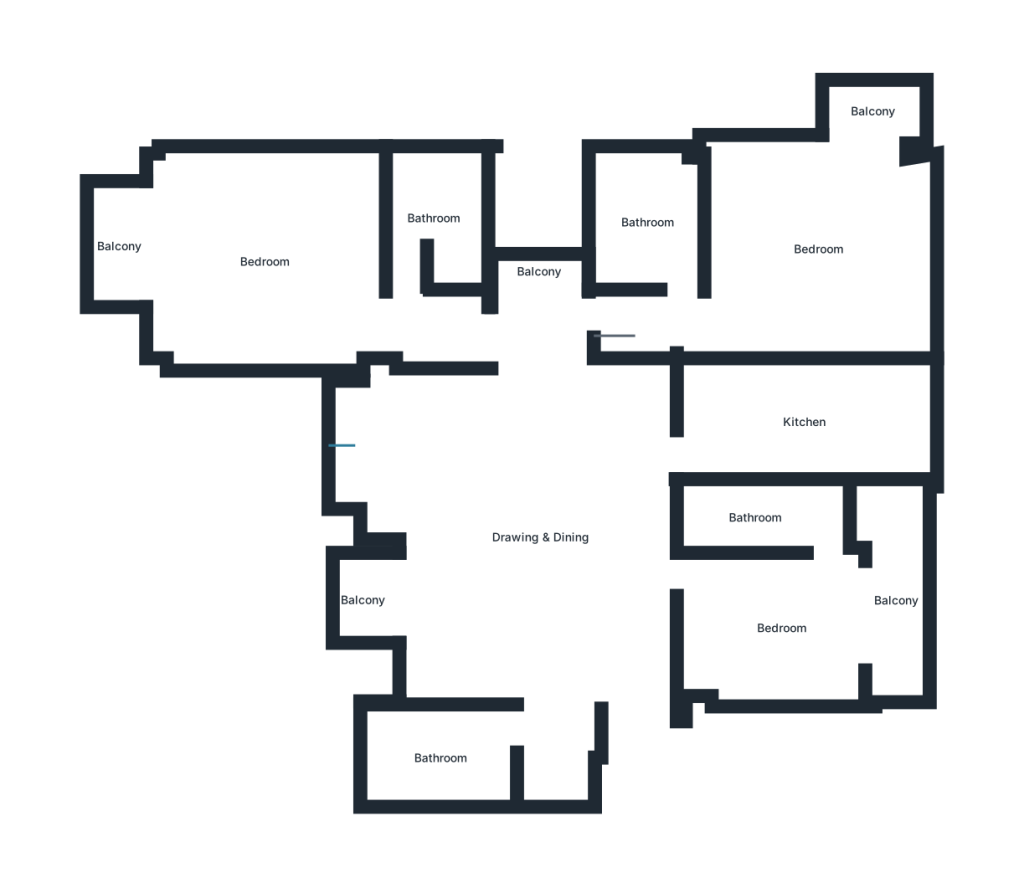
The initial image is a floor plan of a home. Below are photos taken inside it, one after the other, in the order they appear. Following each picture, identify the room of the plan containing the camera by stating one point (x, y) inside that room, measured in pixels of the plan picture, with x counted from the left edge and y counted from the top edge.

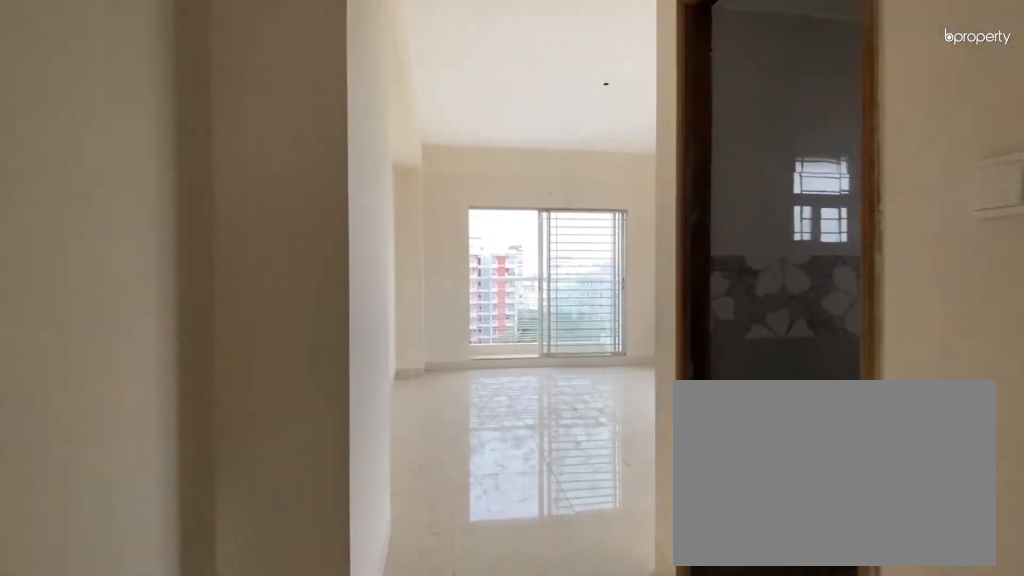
(476, 331)
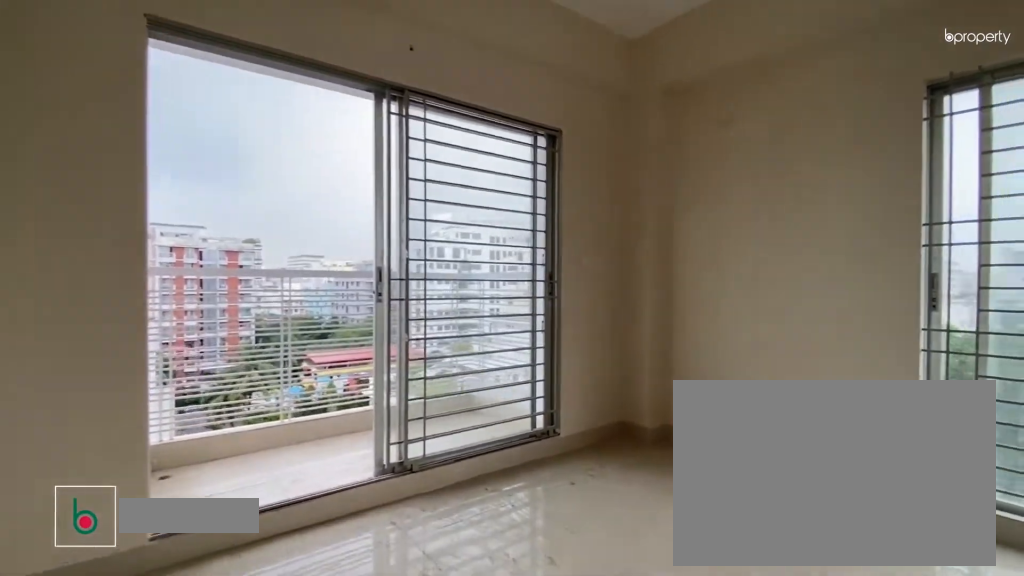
(269, 267)
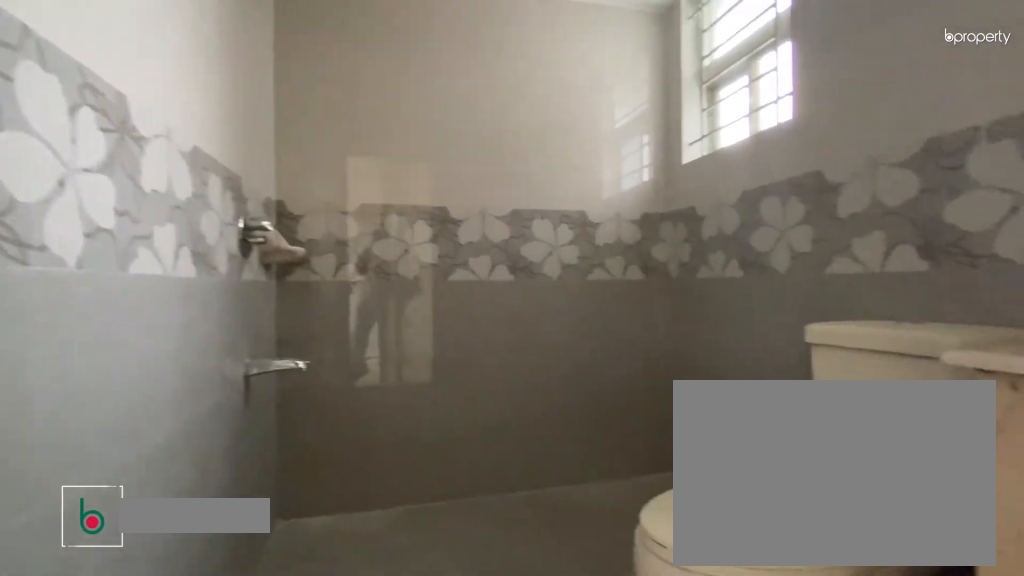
(435, 219)
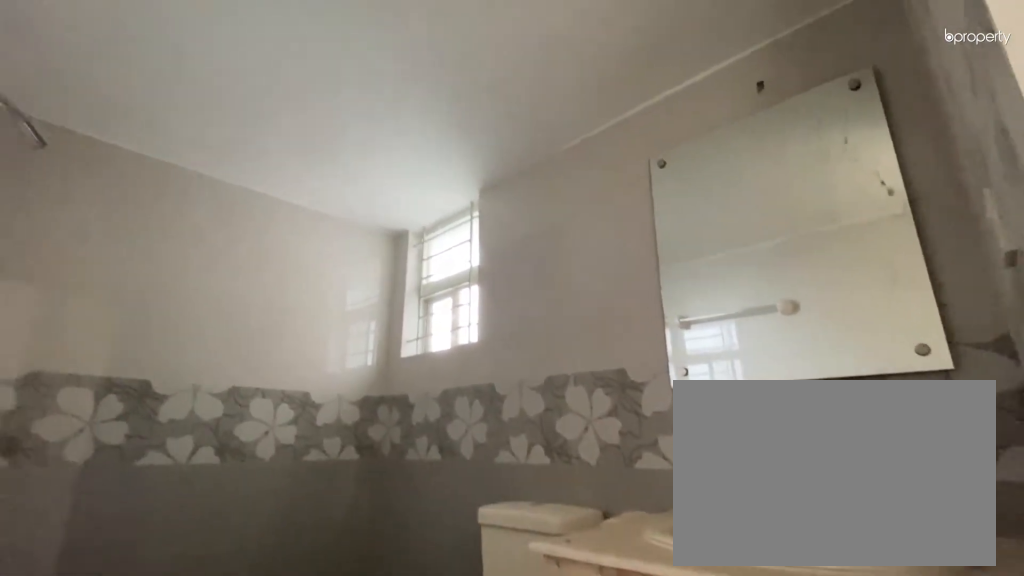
(435, 219)
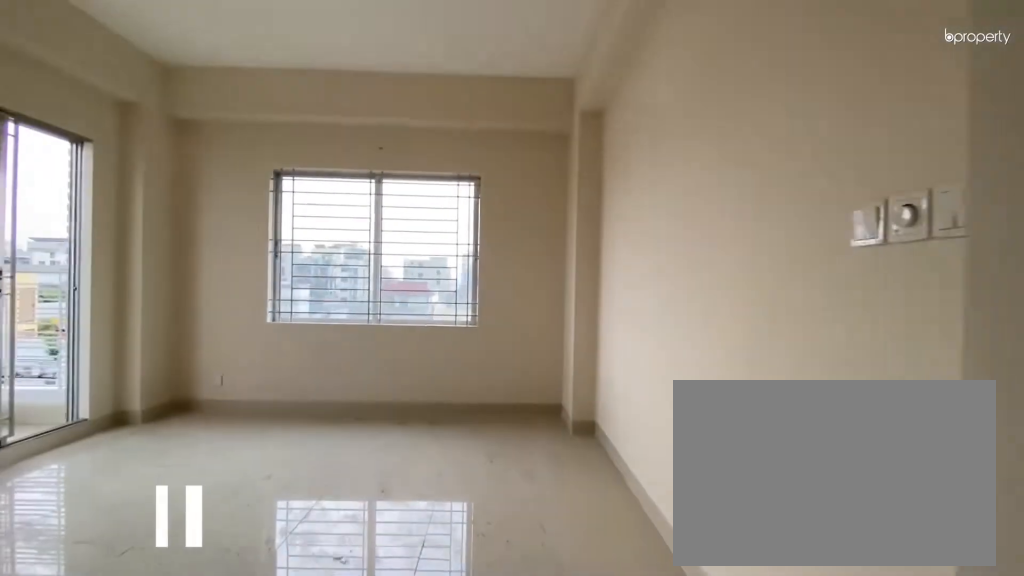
(812, 256)
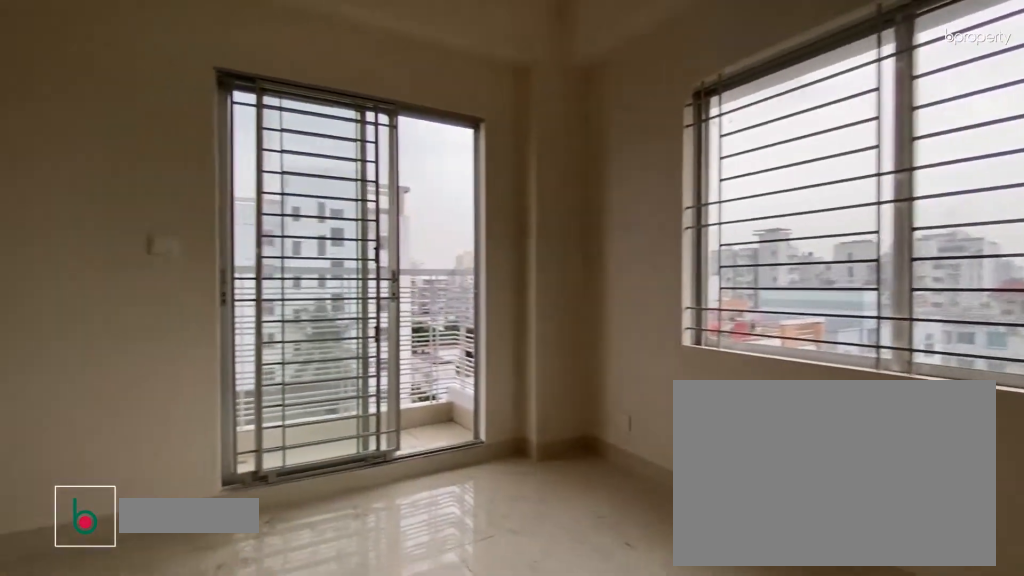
(812, 256)
